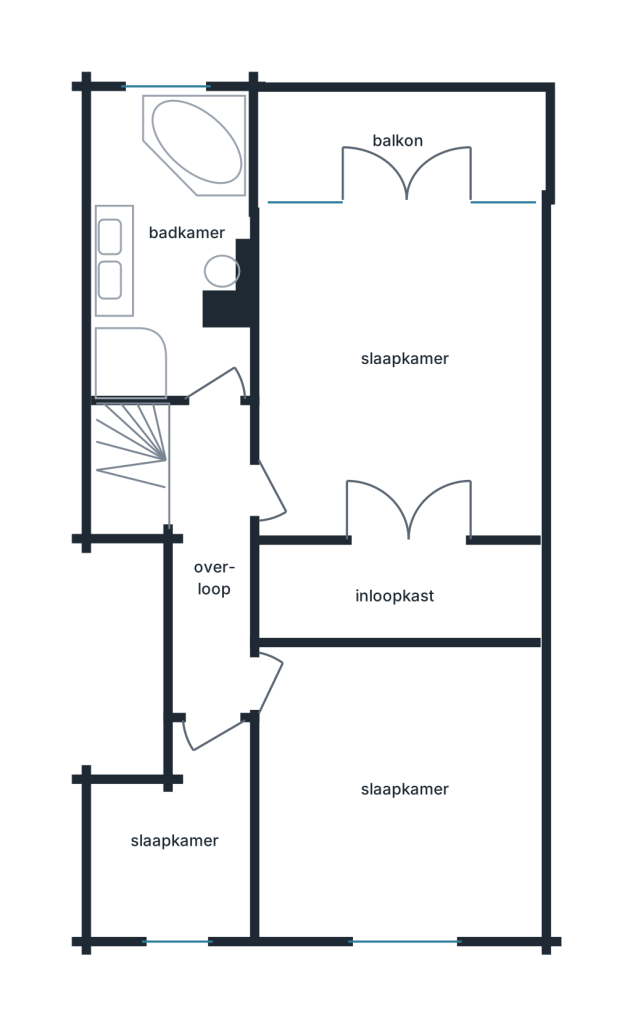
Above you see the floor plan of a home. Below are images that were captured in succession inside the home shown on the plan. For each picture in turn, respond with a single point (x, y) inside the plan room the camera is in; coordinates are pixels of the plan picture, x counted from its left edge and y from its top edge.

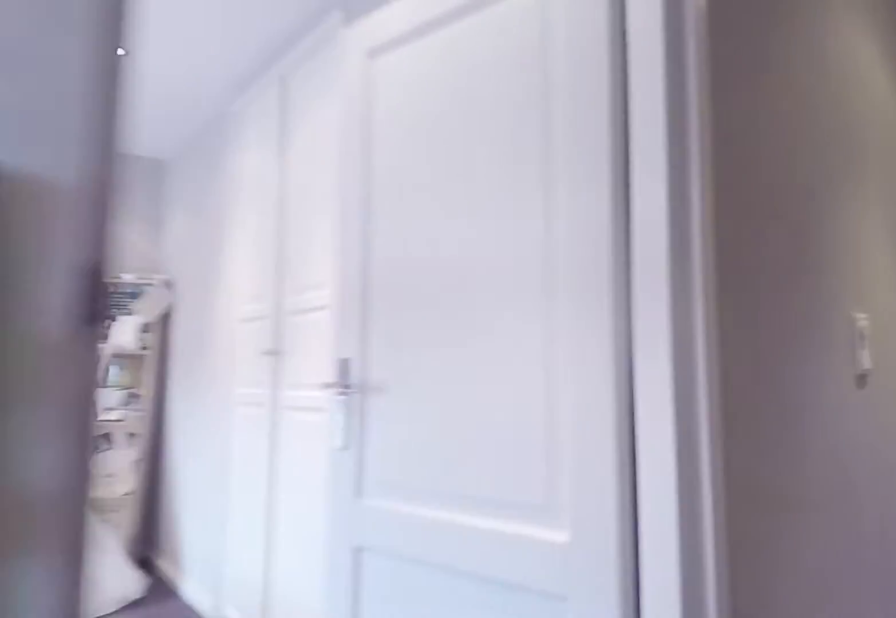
(212, 556)
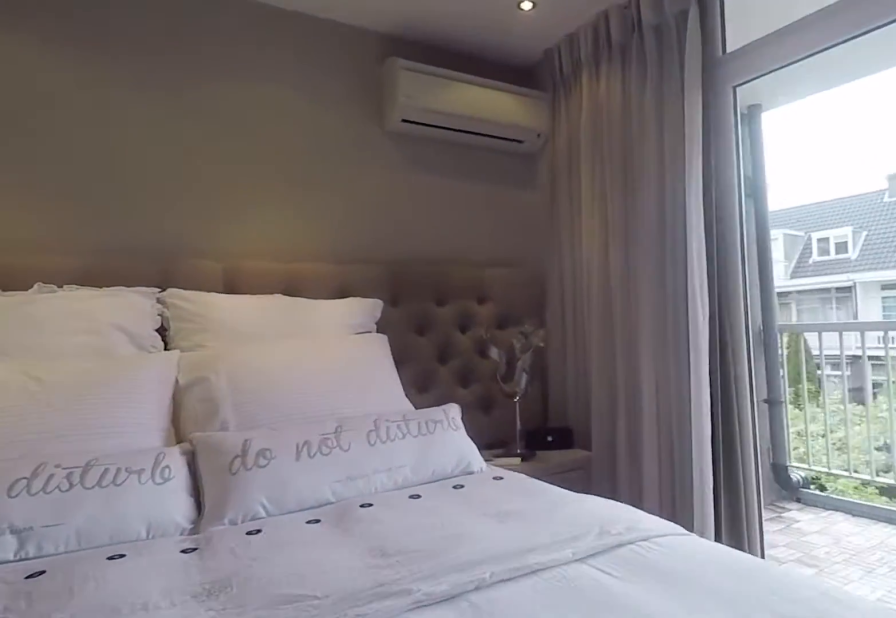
(399, 436)
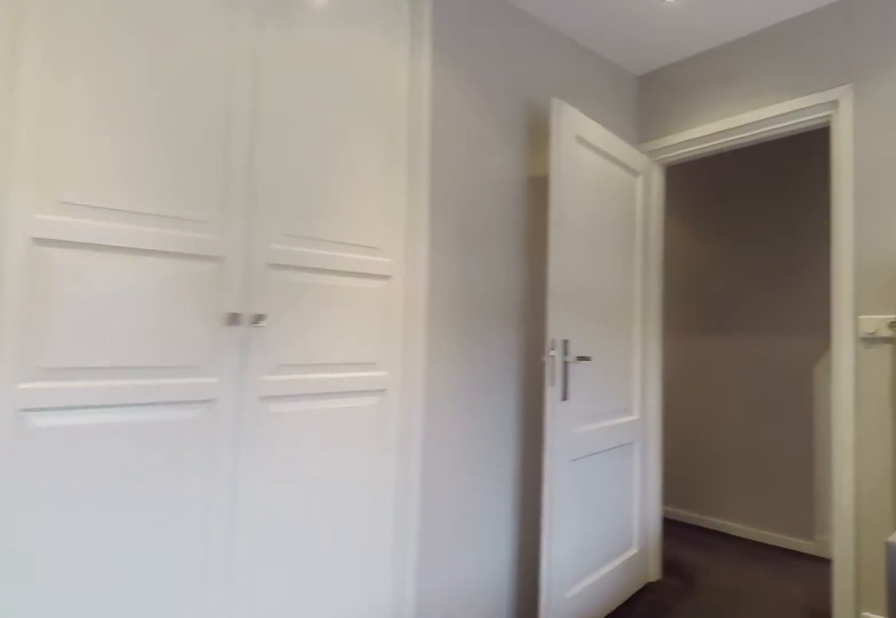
(399, 436)
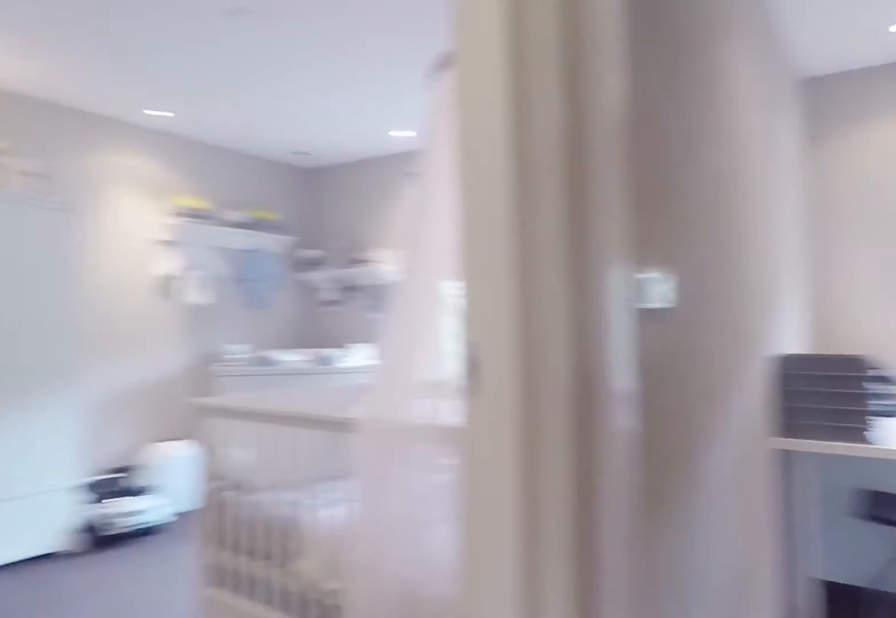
(212, 555)
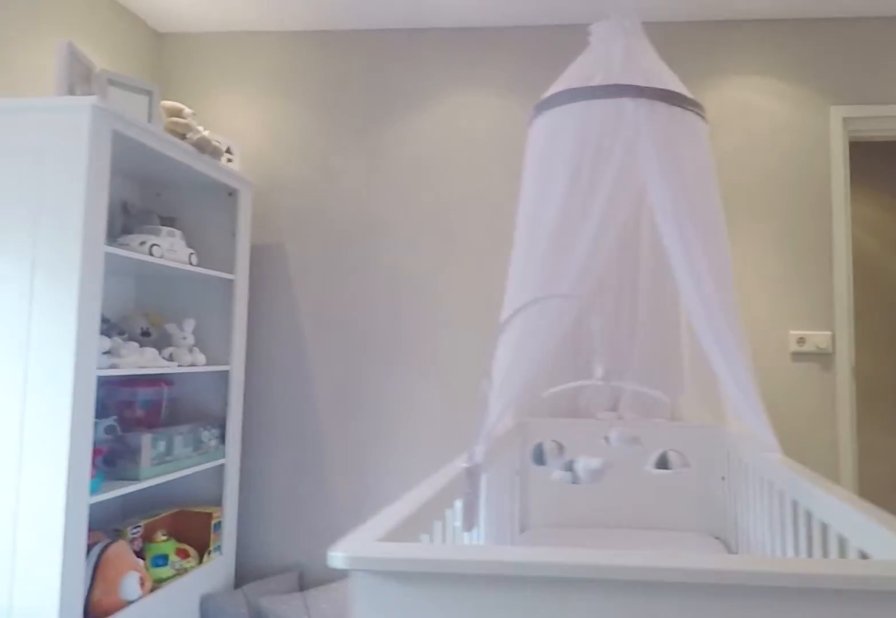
(319, 834)
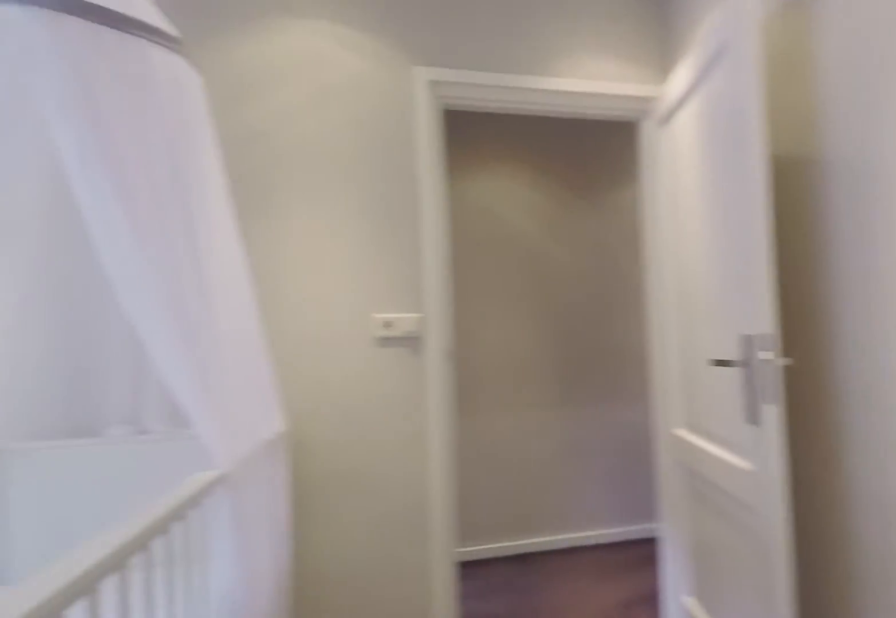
(319, 834)
